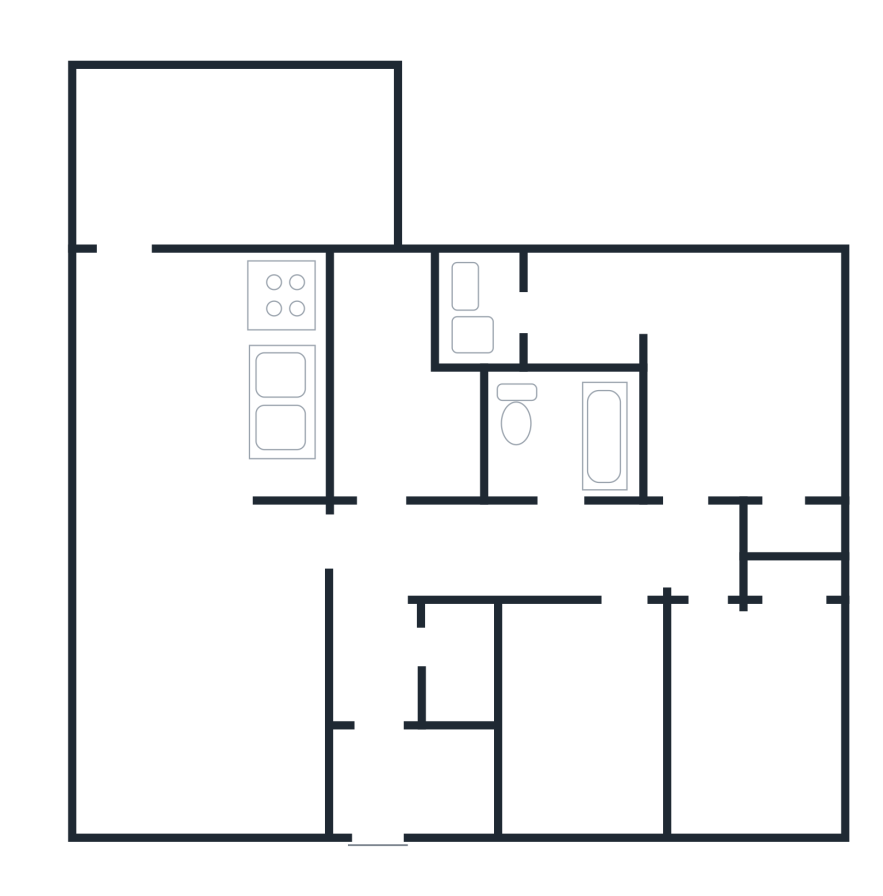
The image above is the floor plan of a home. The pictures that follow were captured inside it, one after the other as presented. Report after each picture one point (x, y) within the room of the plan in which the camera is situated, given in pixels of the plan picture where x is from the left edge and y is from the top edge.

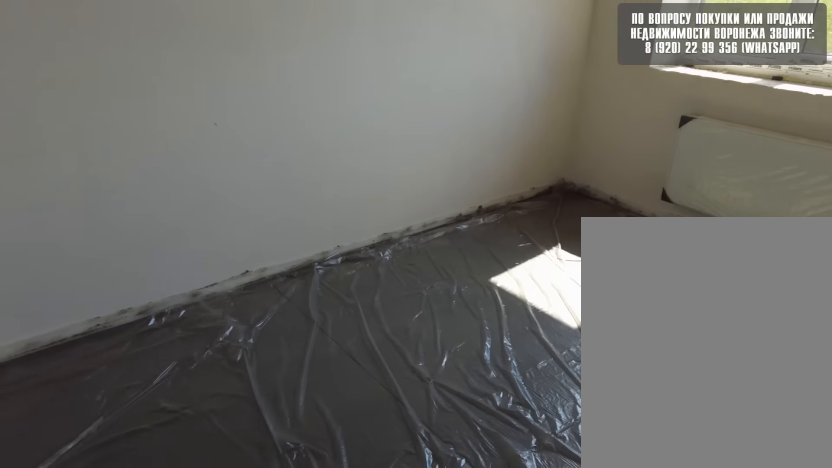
(731, 675)
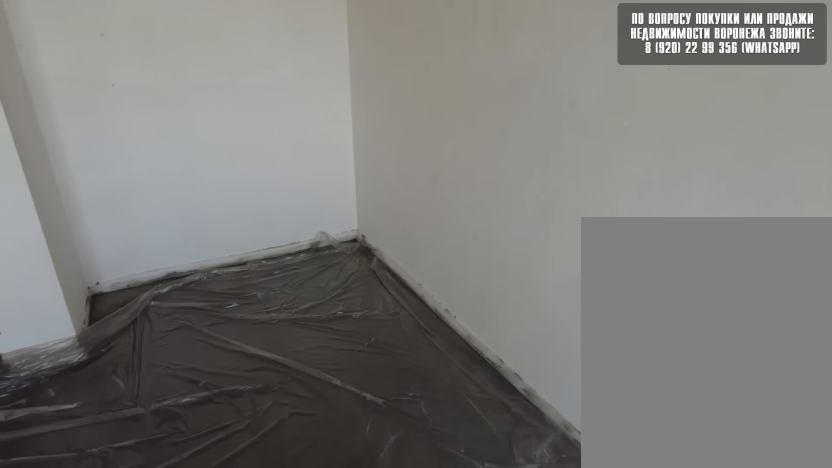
(733, 708)
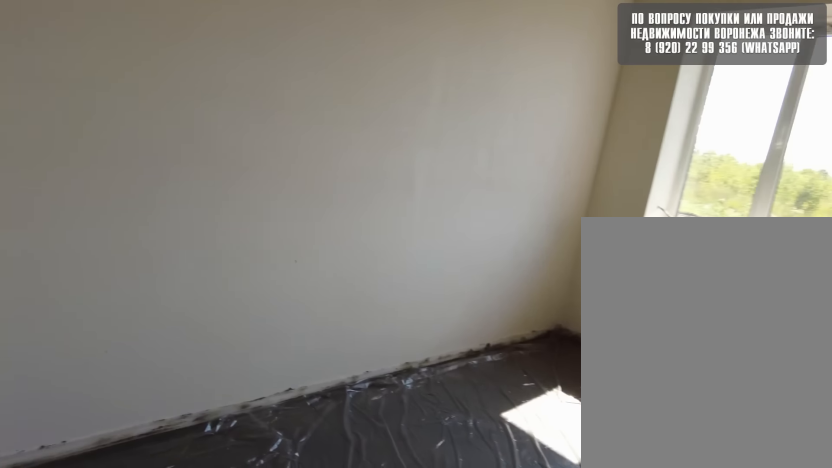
(732, 708)
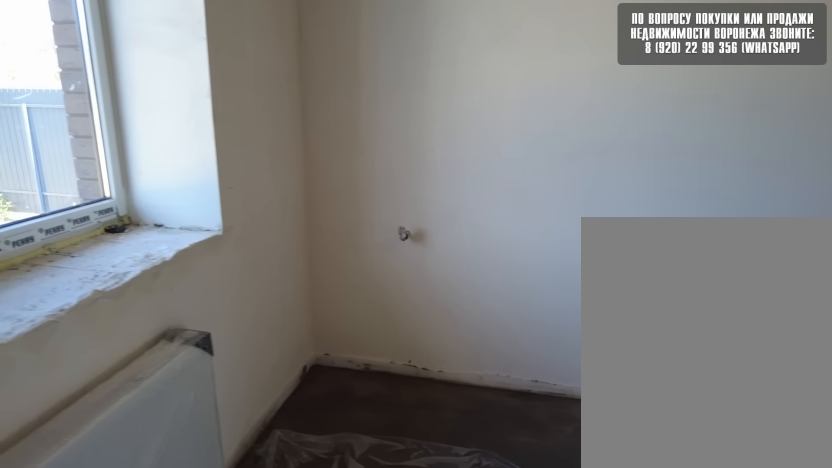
(727, 486)
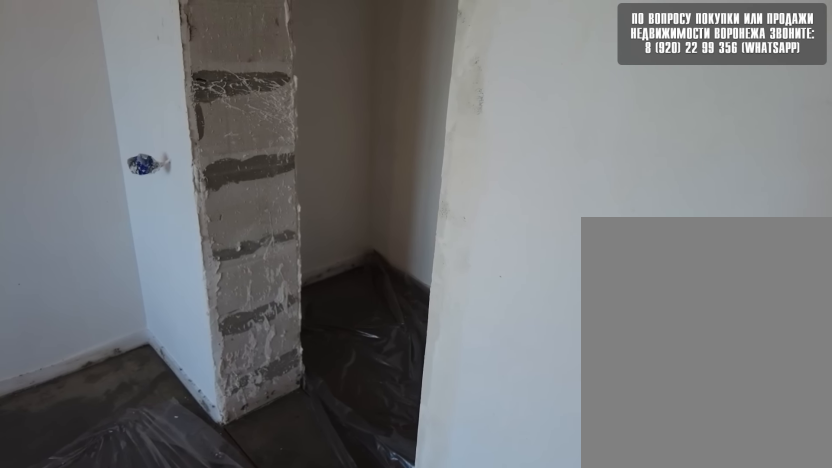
(727, 483)
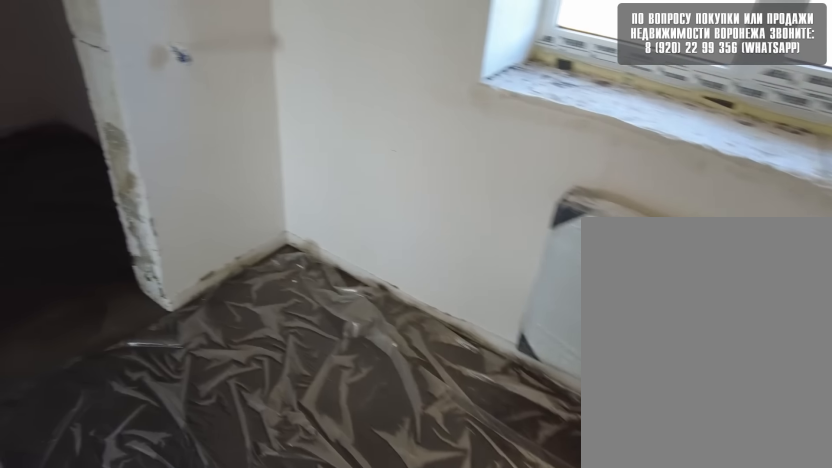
(721, 470)
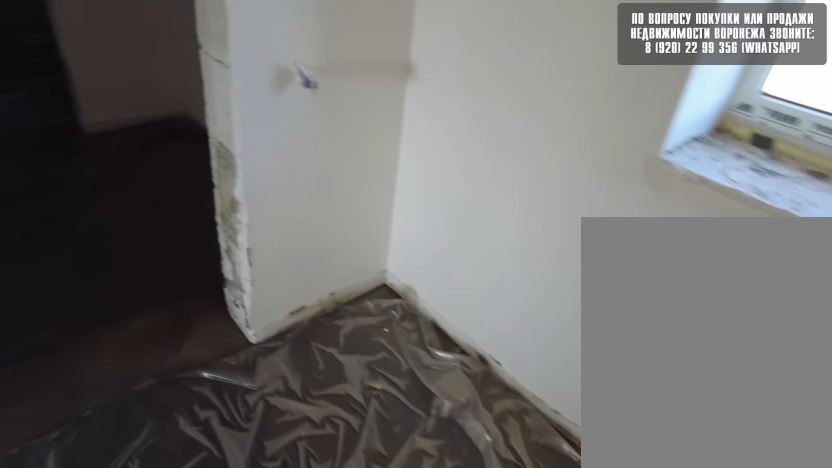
(710, 432)
